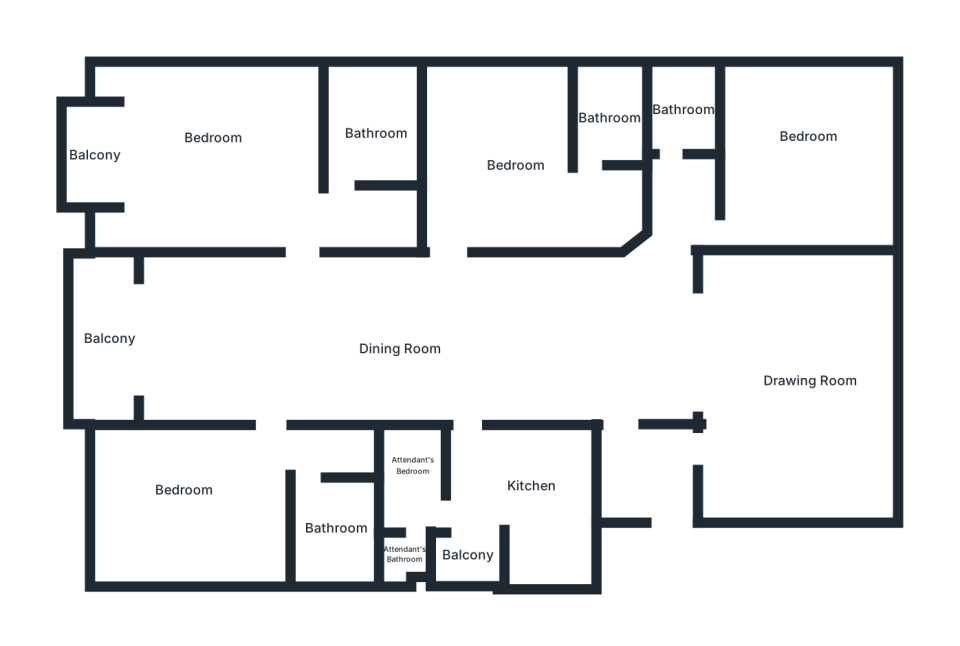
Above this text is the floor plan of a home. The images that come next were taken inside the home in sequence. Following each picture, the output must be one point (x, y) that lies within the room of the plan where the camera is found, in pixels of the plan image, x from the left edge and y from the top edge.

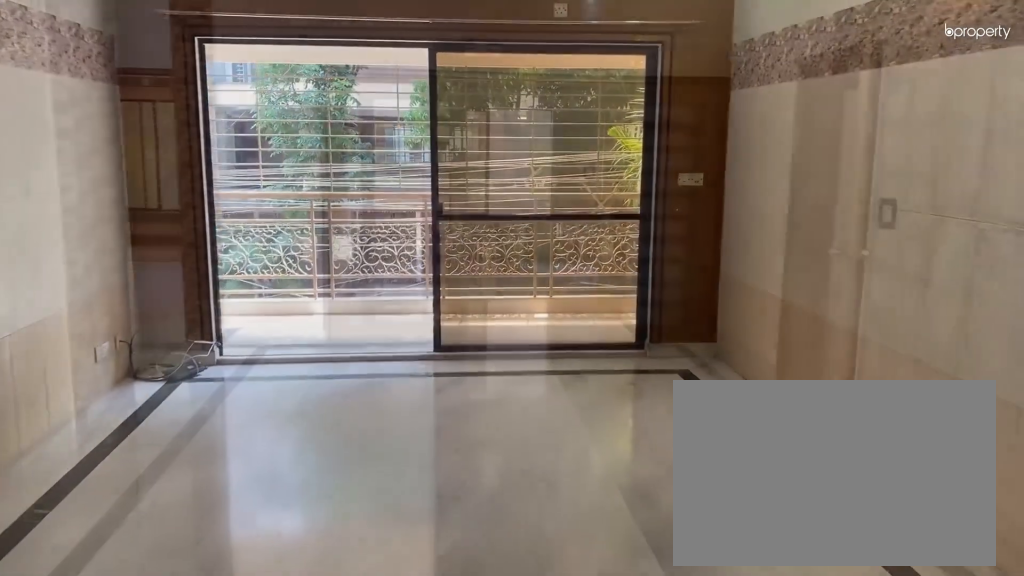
(267, 332)
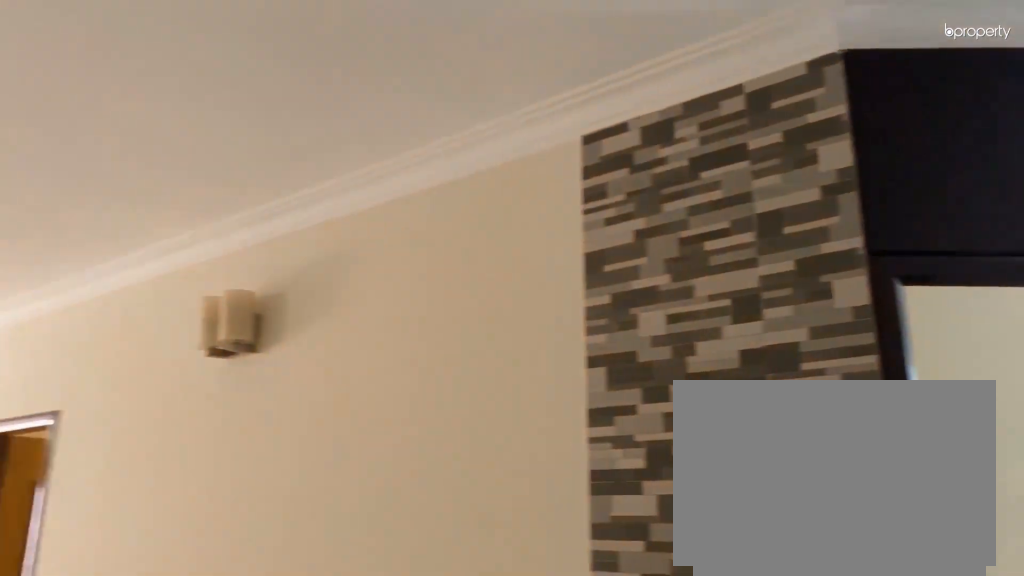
(508, 332)
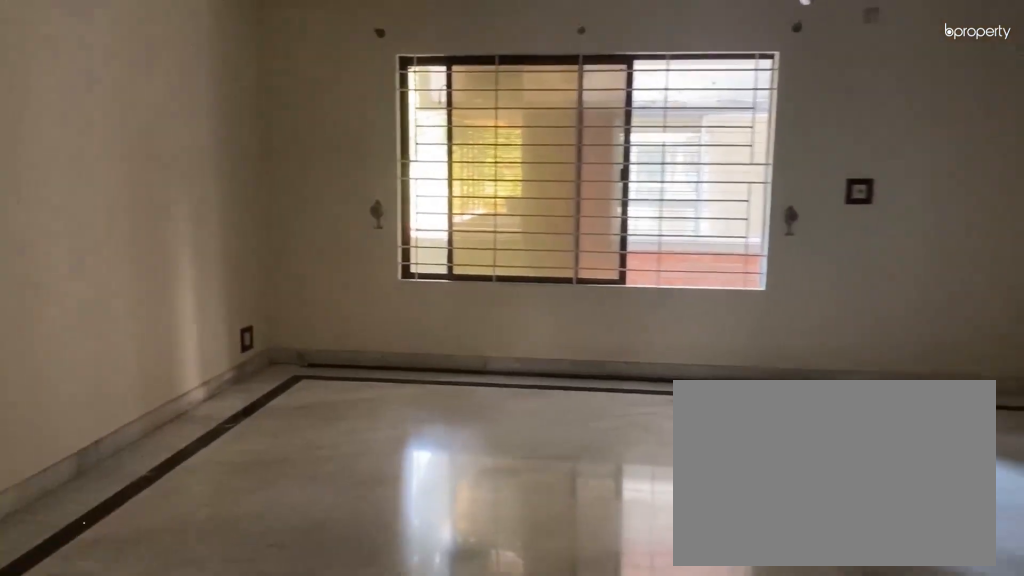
(794, 345)
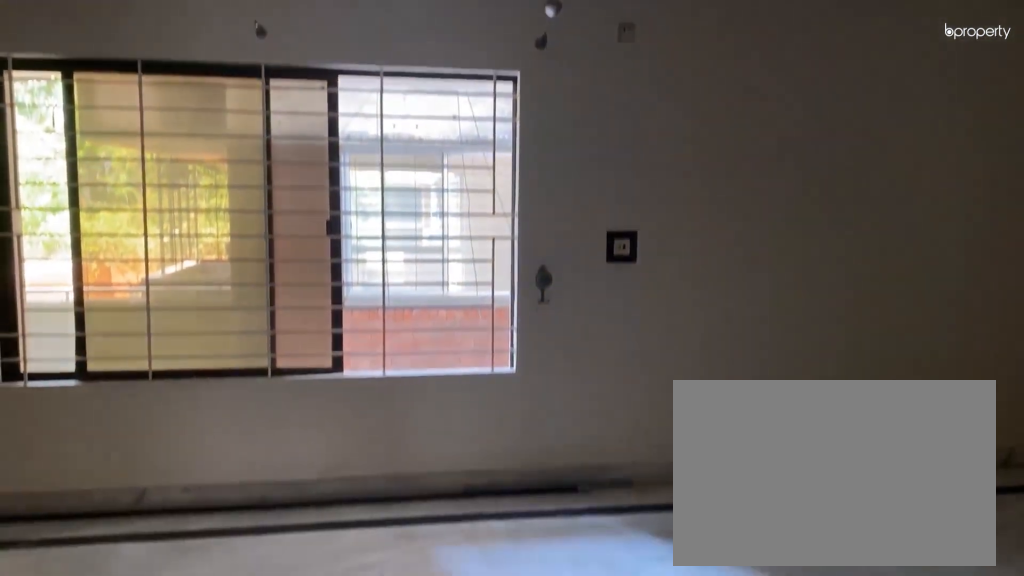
(794, 345)
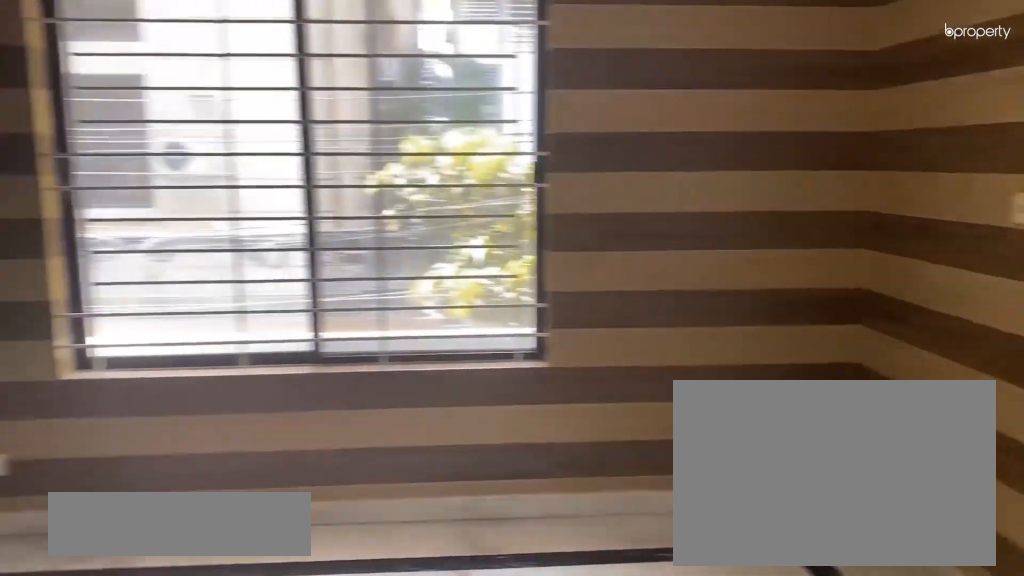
(806, 142)
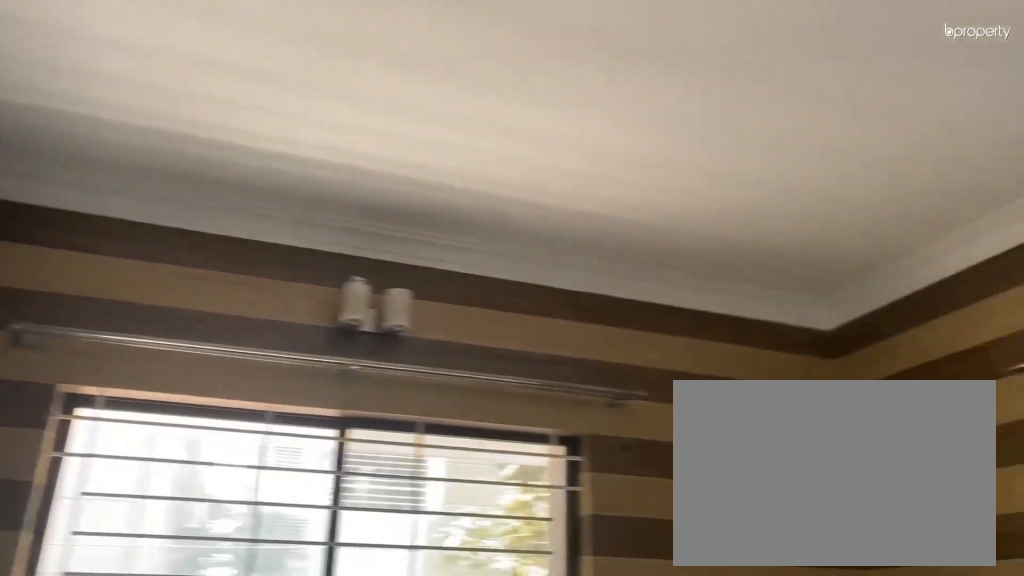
(806, 142)
